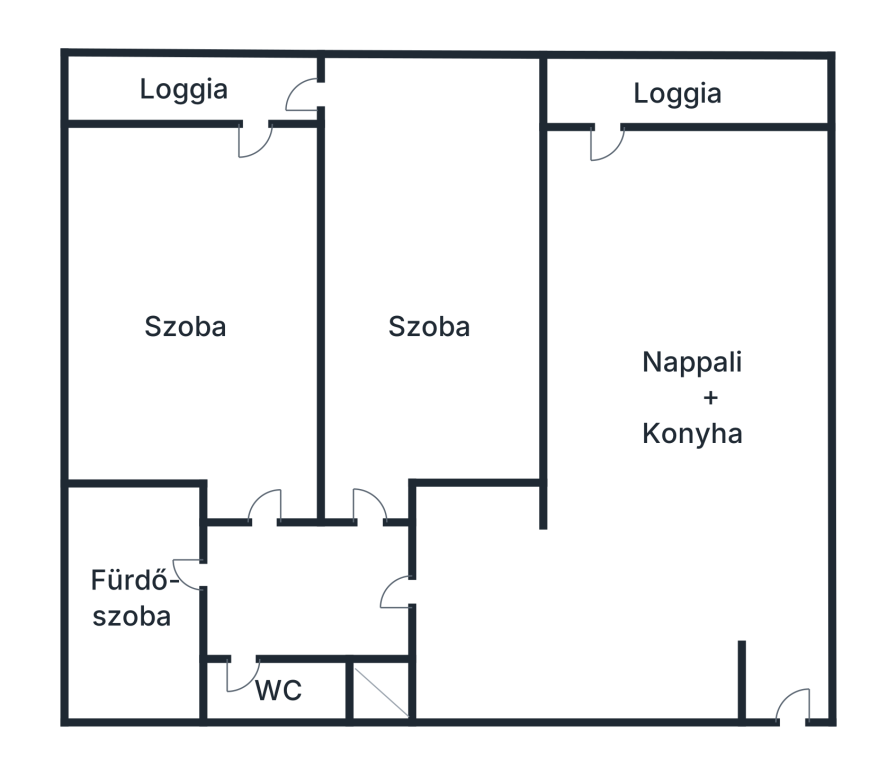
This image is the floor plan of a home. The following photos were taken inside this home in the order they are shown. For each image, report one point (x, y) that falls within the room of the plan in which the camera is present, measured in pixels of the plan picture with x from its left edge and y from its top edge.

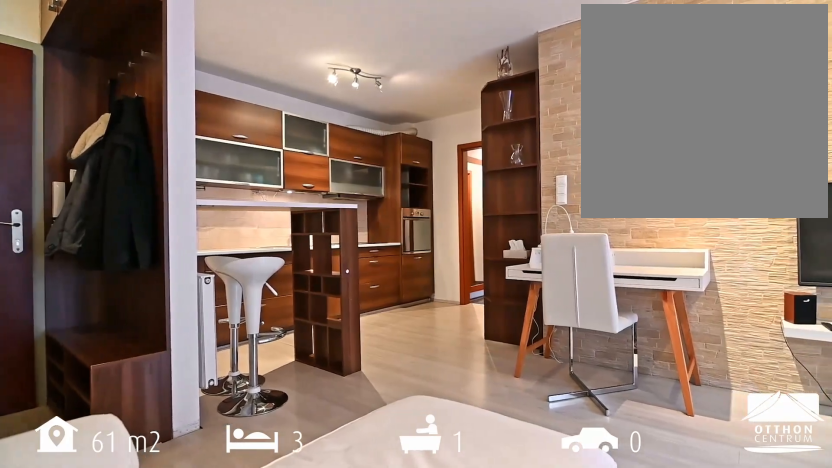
(664, 512)
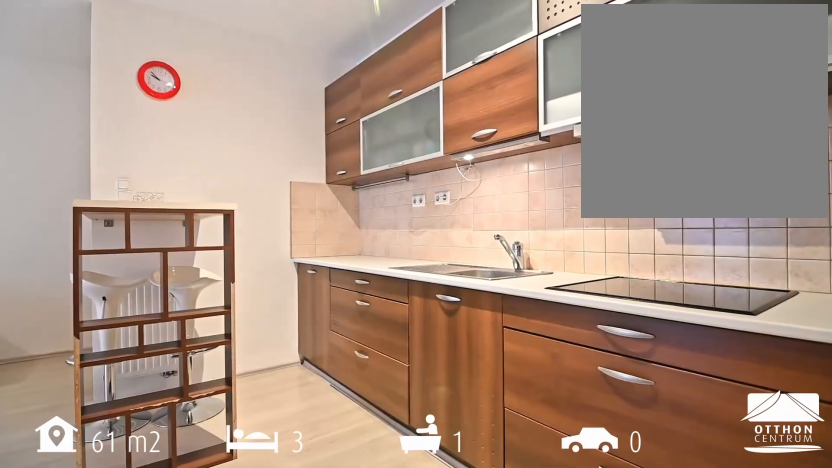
(664, 512)
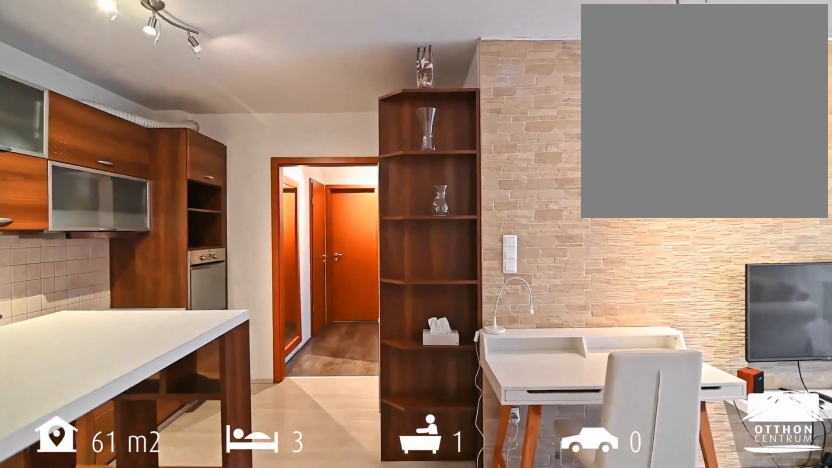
(664, 512)
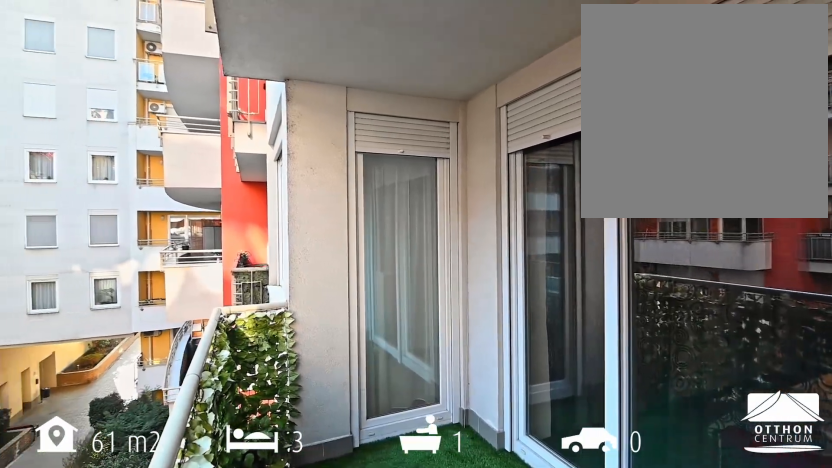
(190, 86)
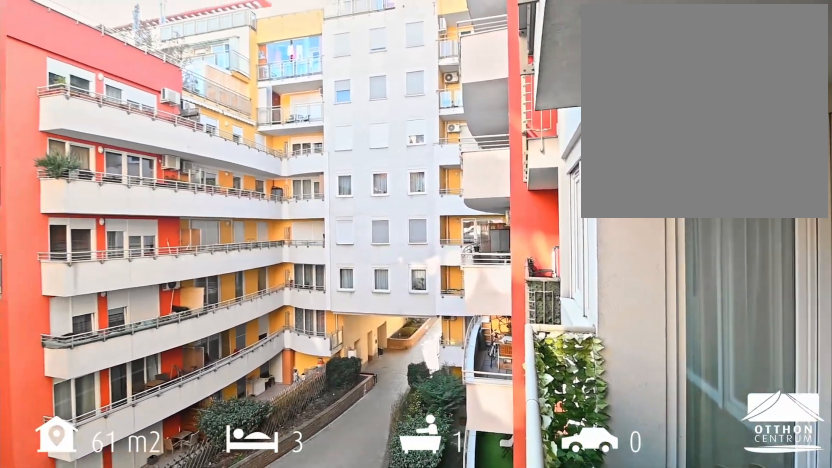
(190, 86)
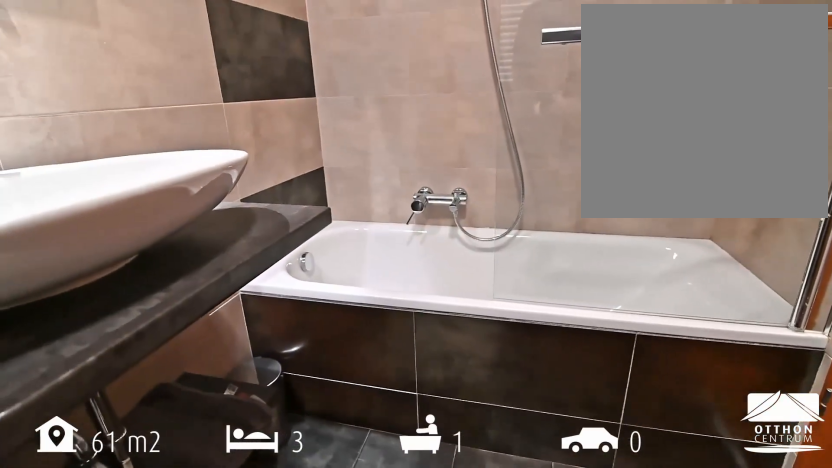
(131, 602)
